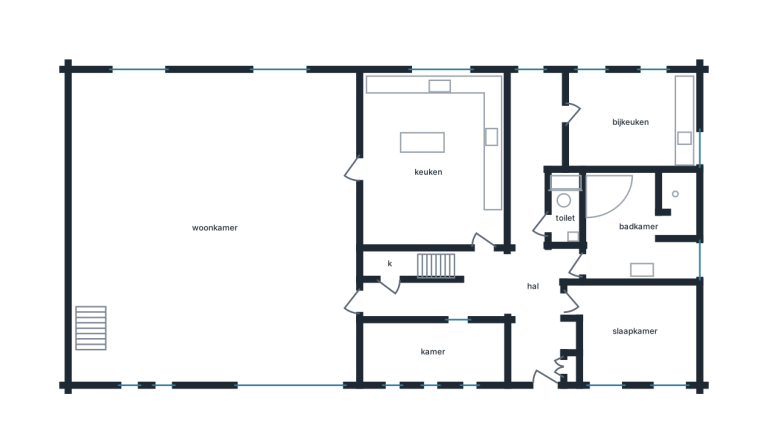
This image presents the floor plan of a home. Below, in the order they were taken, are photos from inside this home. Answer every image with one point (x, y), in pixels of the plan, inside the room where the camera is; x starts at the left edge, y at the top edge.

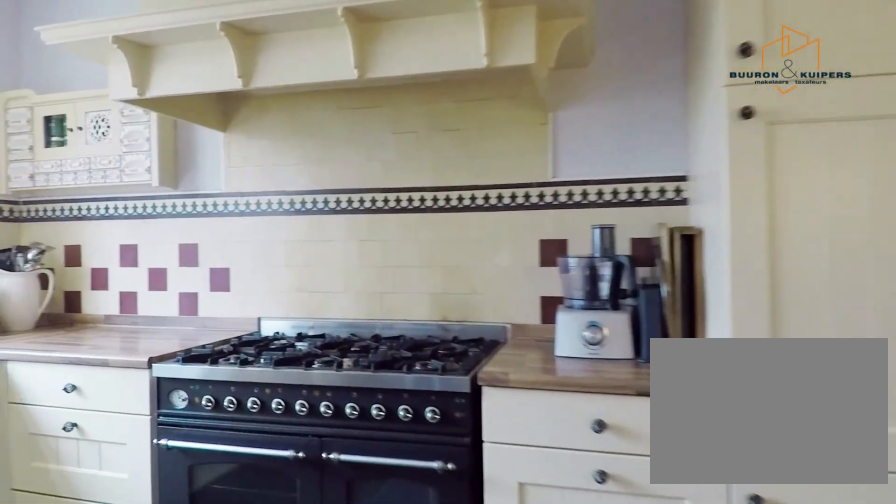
(430, 162)
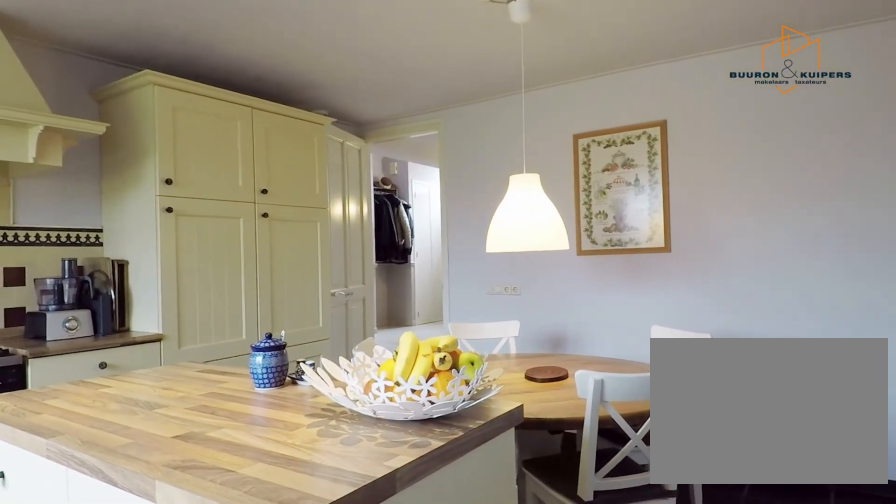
(430, 162)
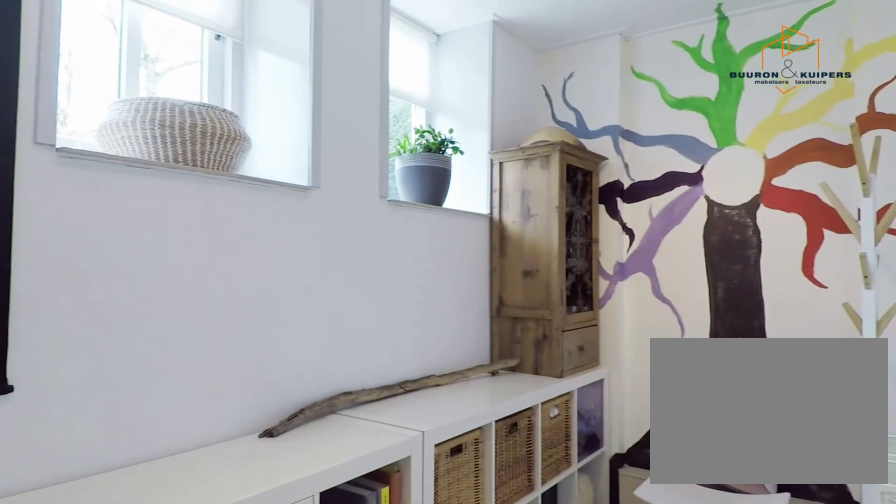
(432, 352)
